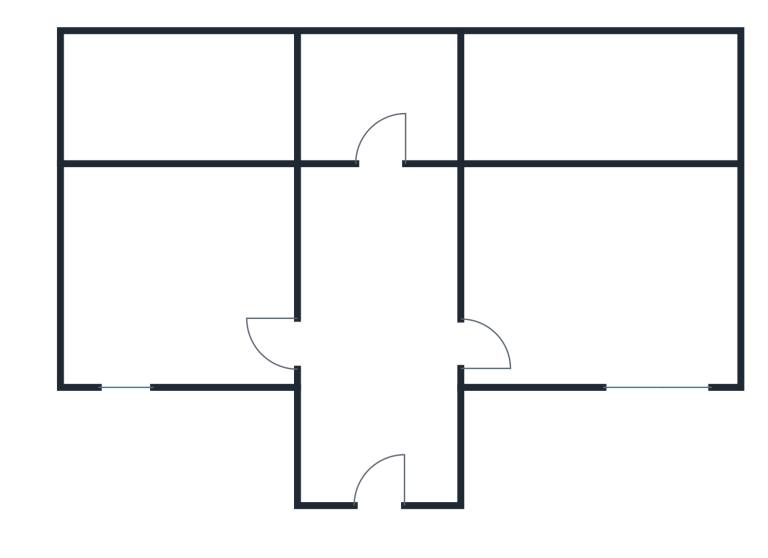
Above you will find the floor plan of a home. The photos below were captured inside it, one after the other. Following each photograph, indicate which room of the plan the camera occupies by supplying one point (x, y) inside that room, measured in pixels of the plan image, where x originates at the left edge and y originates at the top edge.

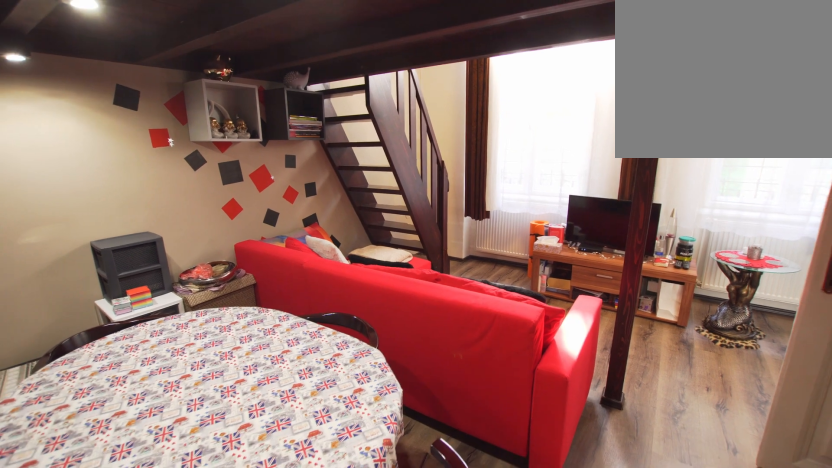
(597, 277)
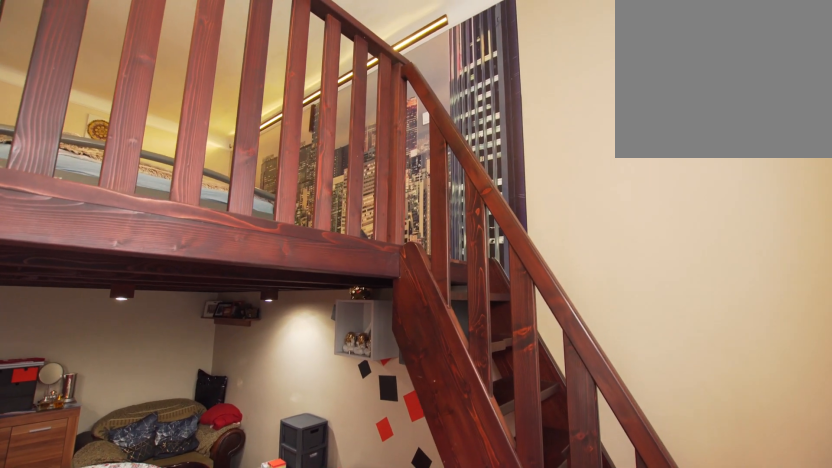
(597, 277)
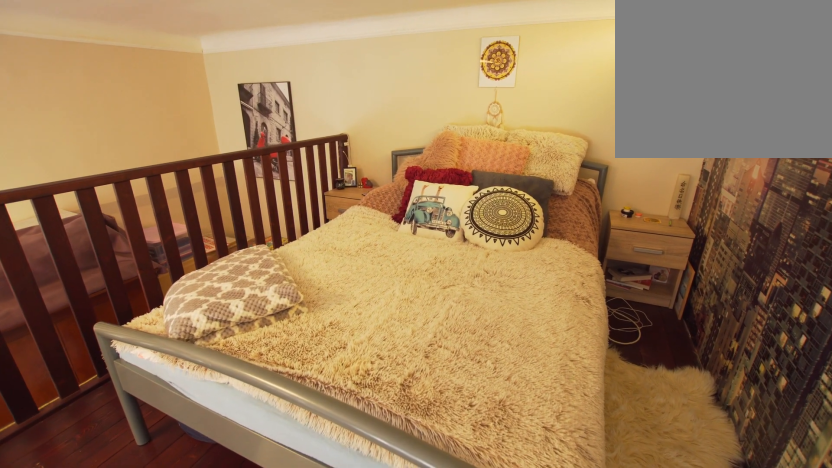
(598, 100)
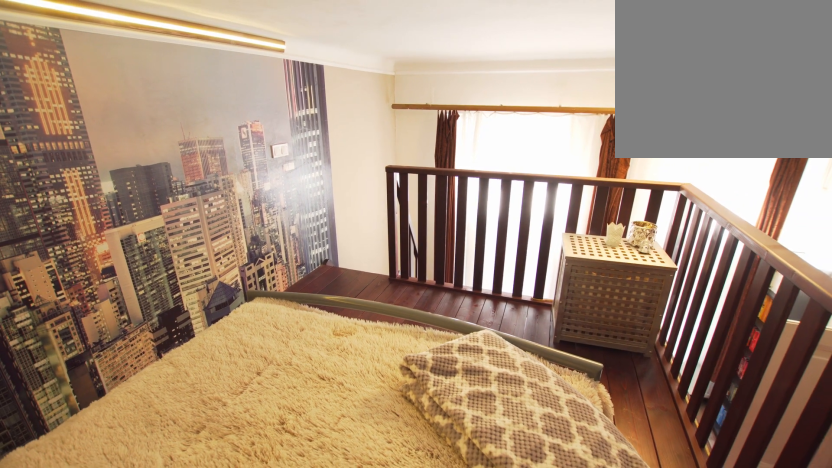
(597, 100)
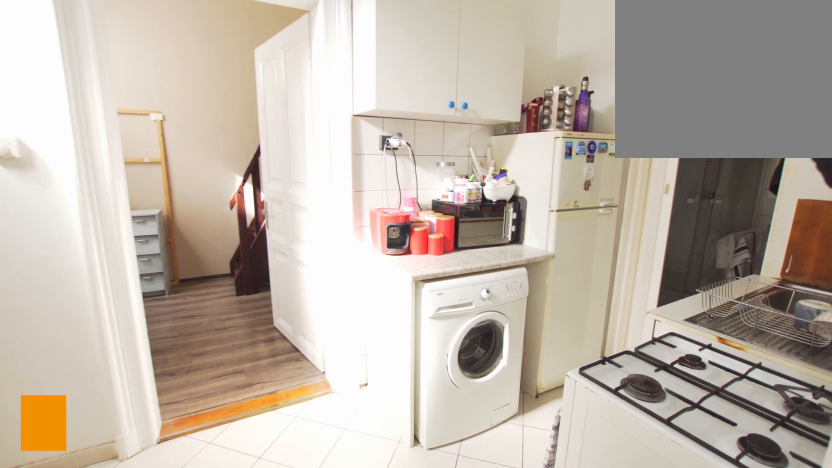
(377, 277)
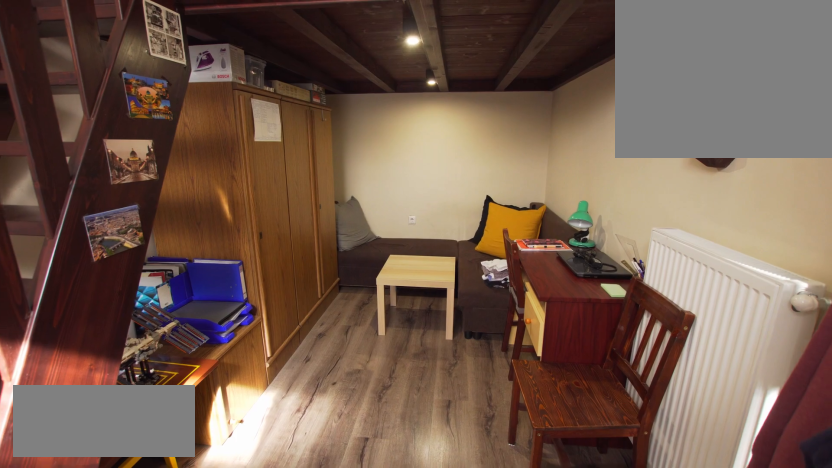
(174, 277)
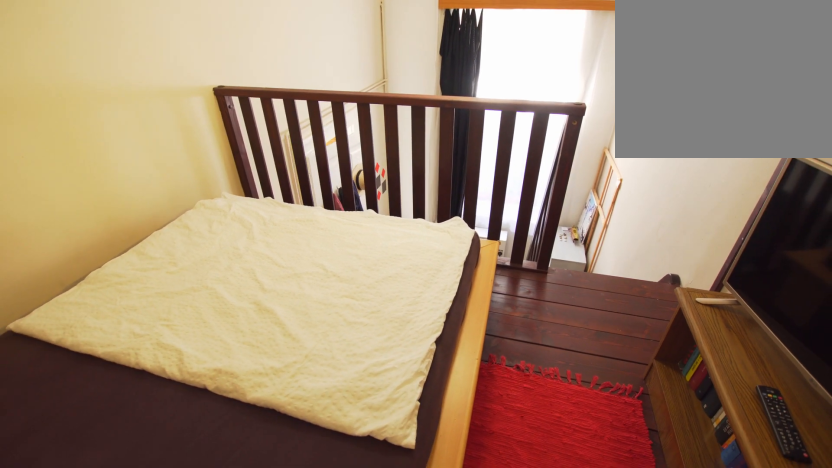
(174, 95)
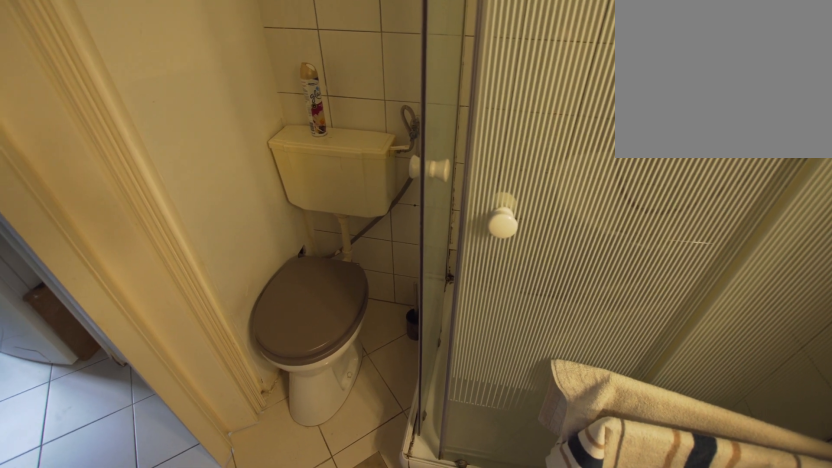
(373, 101)
